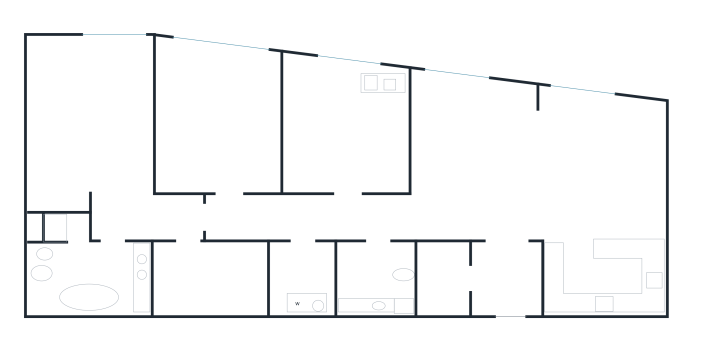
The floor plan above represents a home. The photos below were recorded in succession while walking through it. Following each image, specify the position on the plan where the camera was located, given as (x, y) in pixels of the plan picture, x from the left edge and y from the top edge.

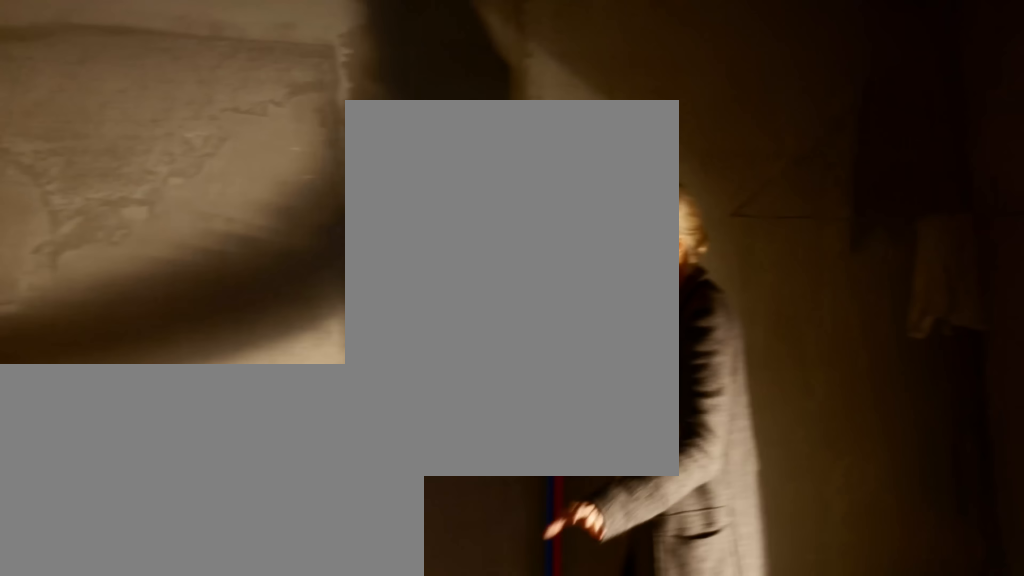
(108, 248)
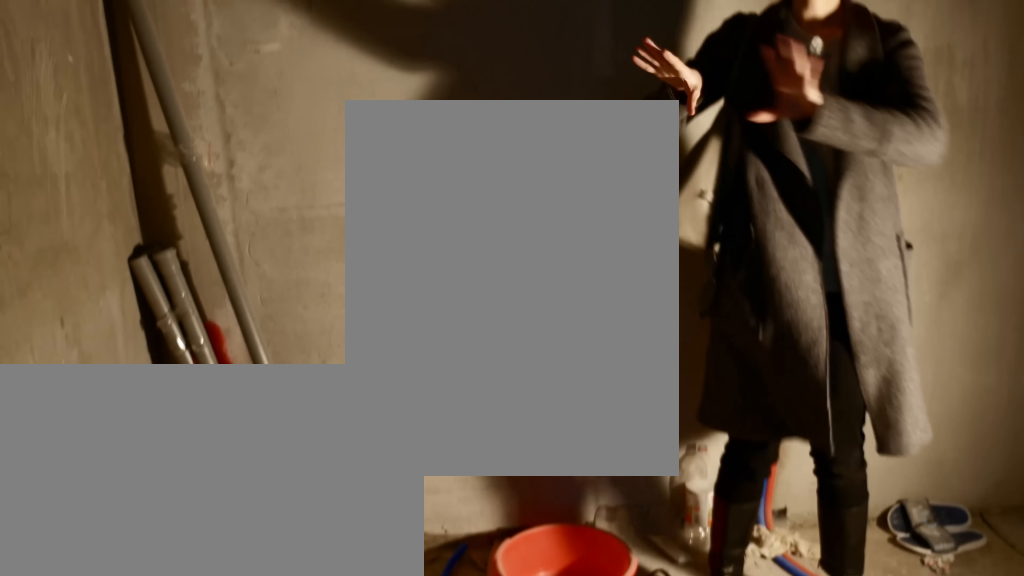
(107, 245)
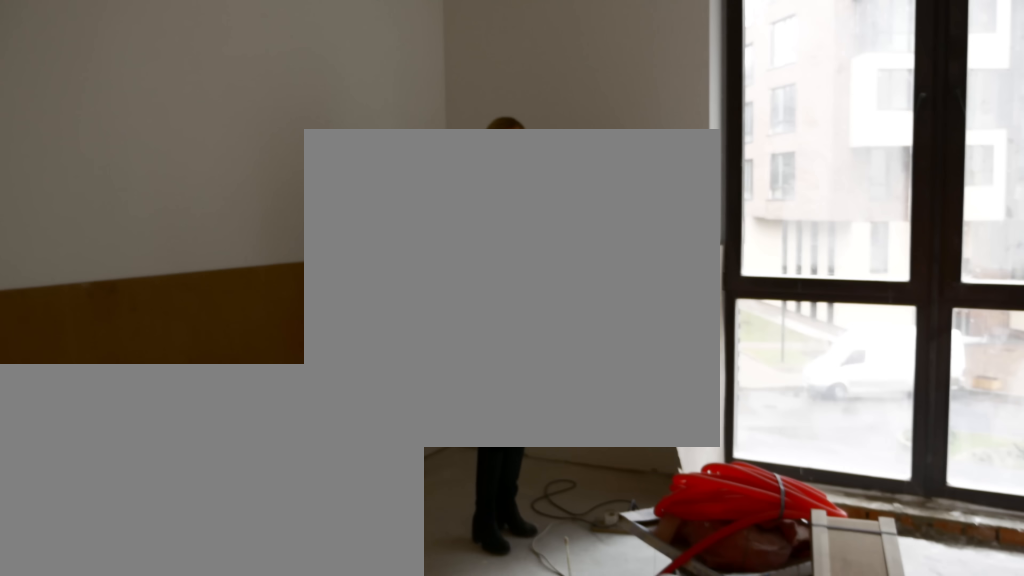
(103, 166)
